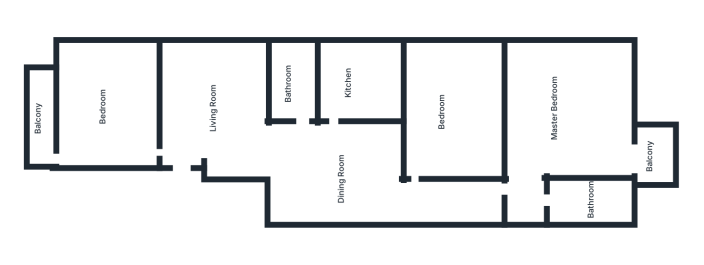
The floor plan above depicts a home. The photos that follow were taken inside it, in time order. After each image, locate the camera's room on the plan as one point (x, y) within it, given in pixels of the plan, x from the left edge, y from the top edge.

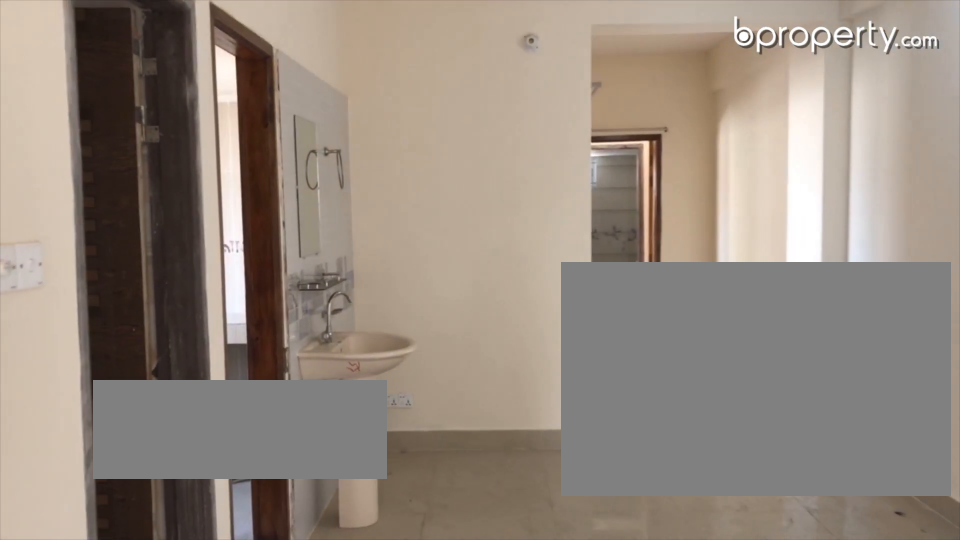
(340, 176)
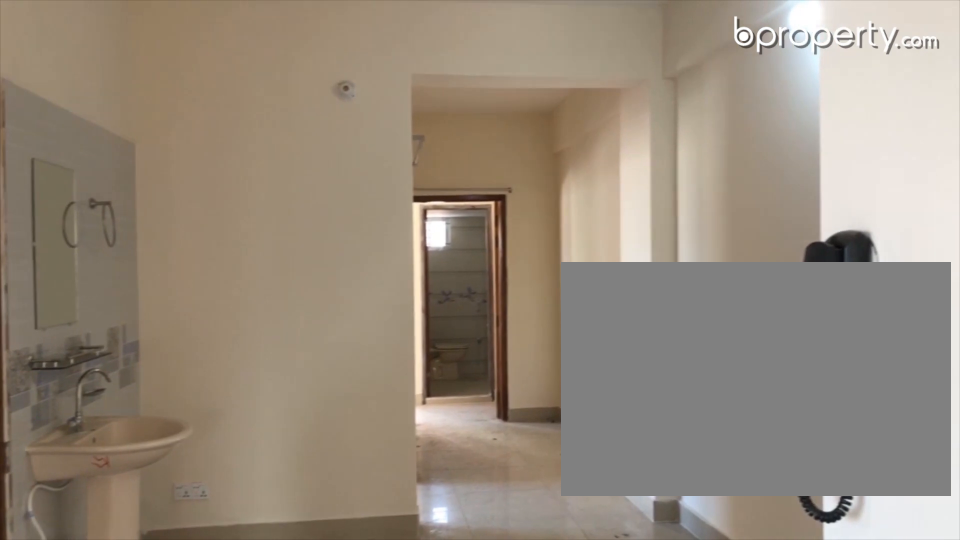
(340, 176)
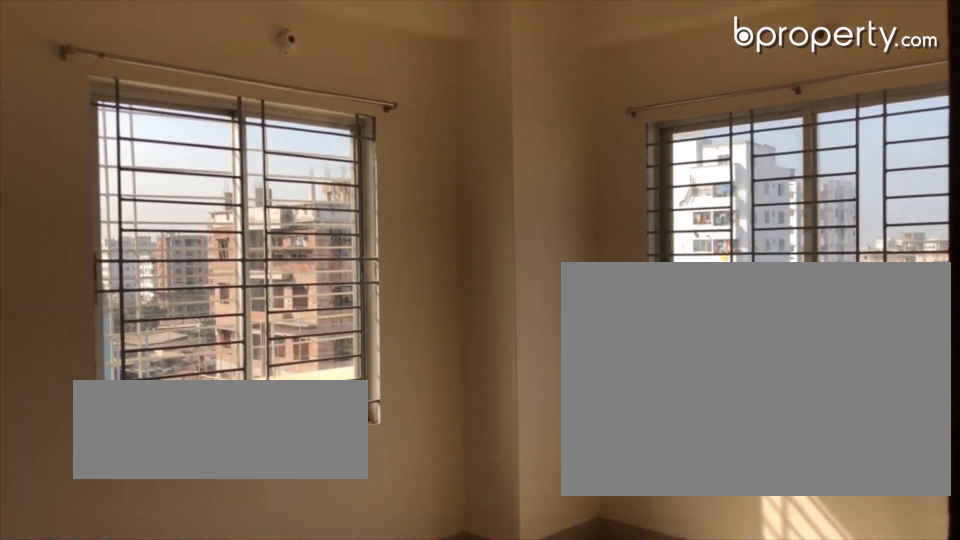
(113, 104)
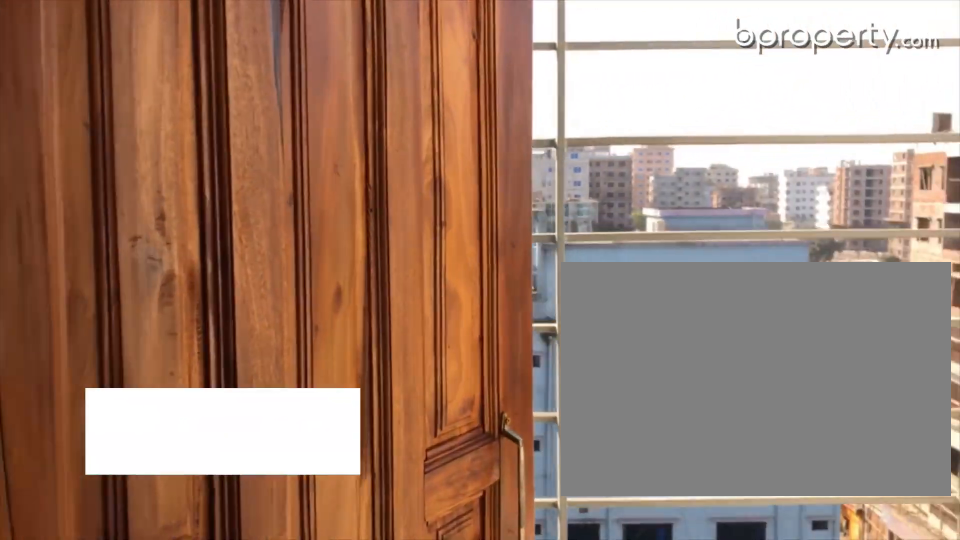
(50, 151)
